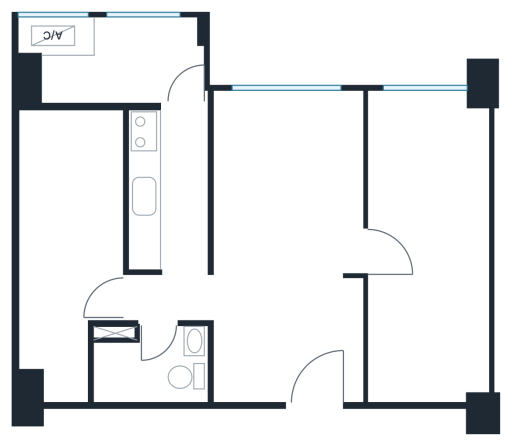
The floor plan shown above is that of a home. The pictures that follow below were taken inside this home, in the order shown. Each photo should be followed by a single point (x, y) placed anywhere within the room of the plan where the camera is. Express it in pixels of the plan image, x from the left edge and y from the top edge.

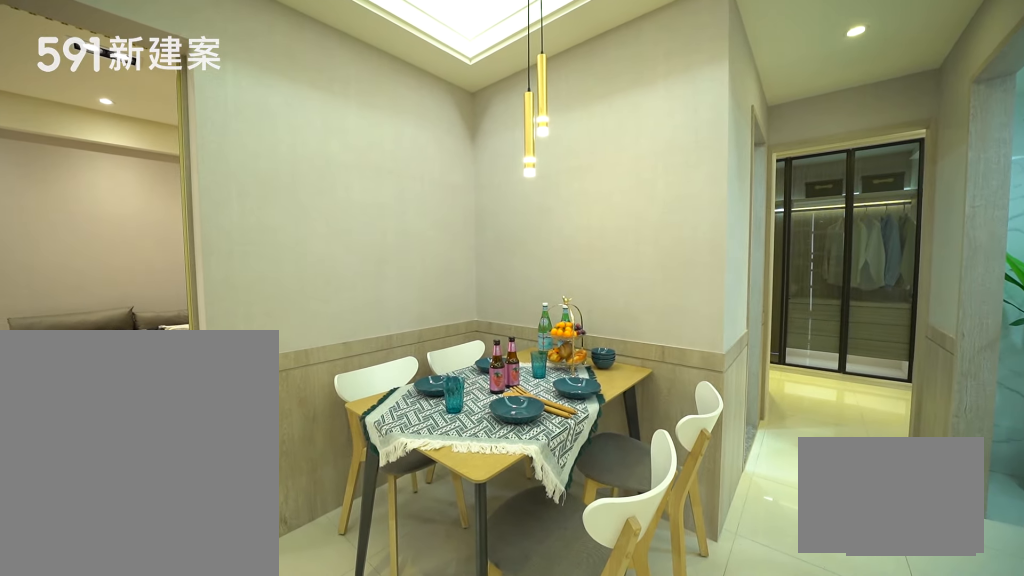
(259, 341)
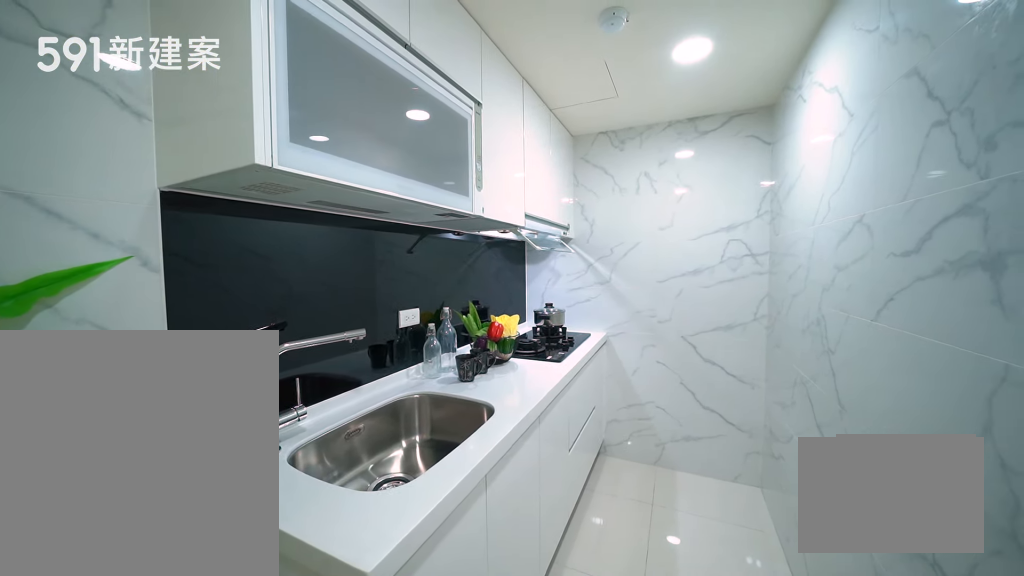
(166, 185)
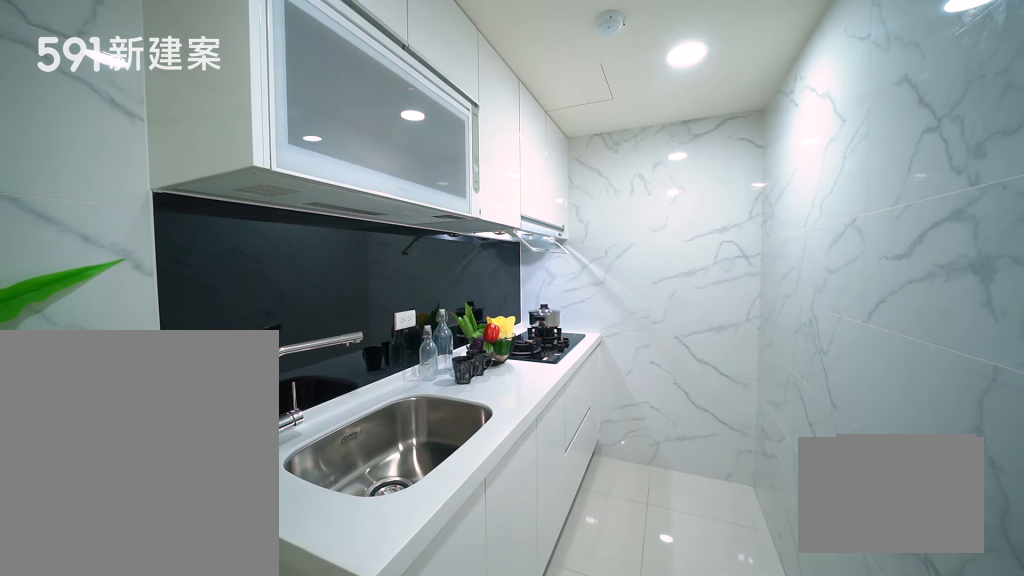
(166, 185)
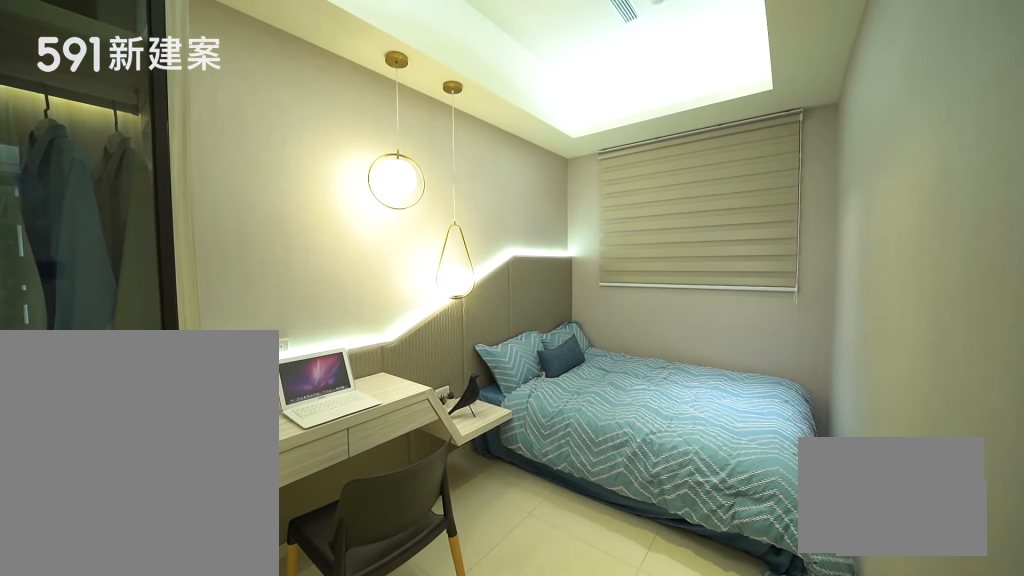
(66, 240)
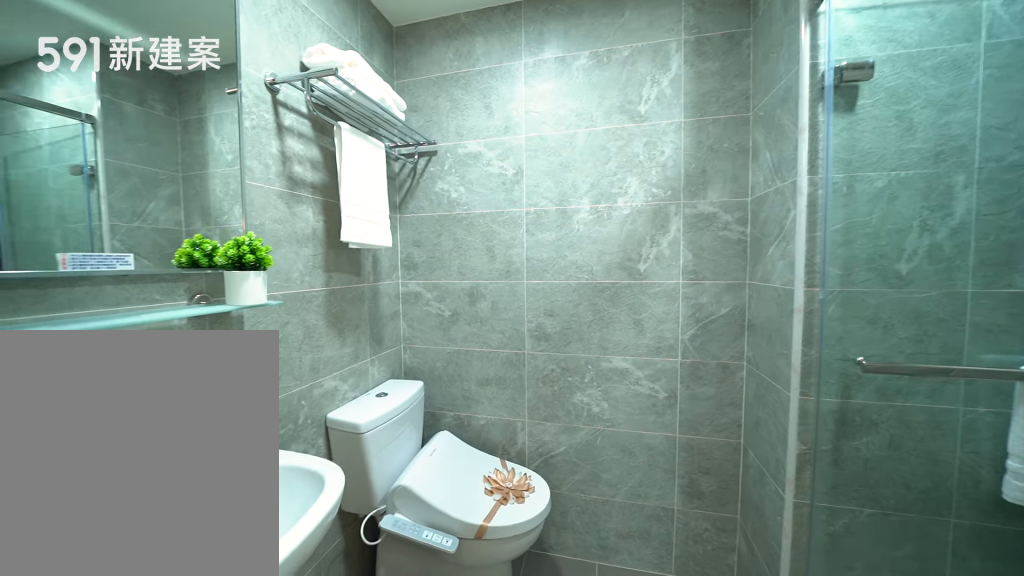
(151, 365)
